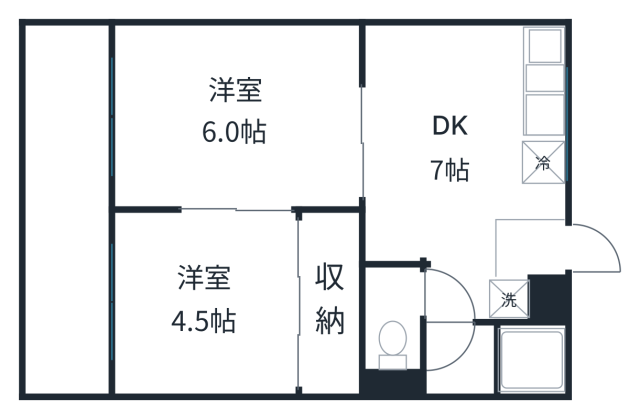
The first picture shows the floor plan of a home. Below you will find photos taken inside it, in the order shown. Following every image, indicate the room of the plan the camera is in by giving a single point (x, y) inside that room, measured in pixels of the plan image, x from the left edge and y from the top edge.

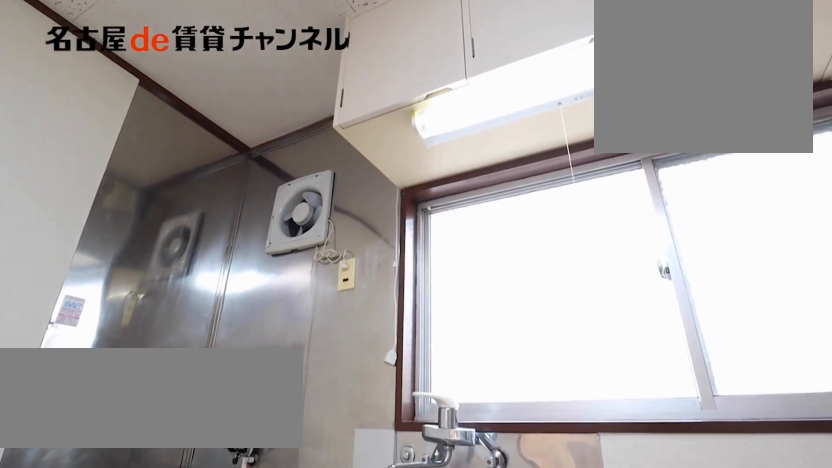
(541, 107)
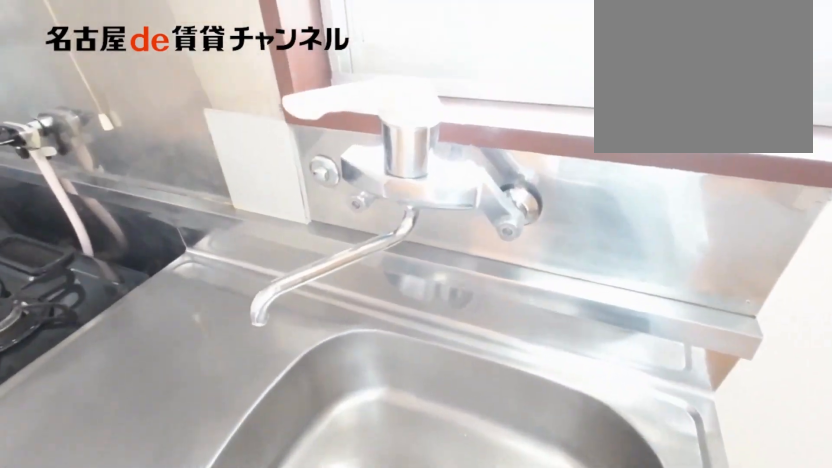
(541, 107)
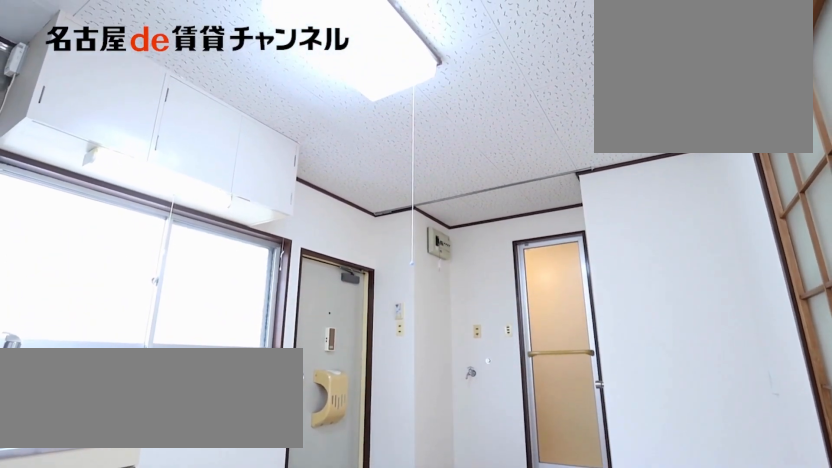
(474, 167)
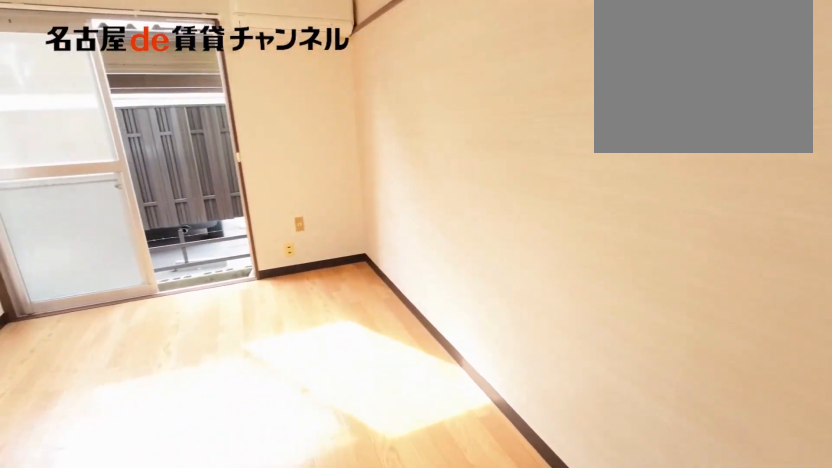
(236, 117)
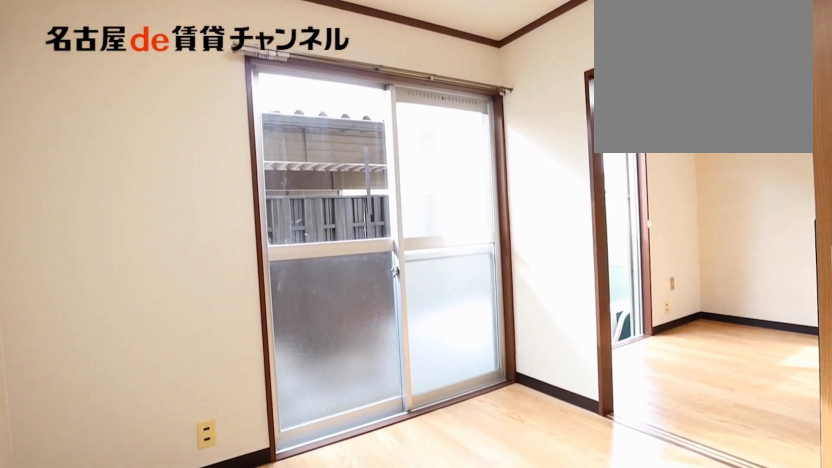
(207, 305)
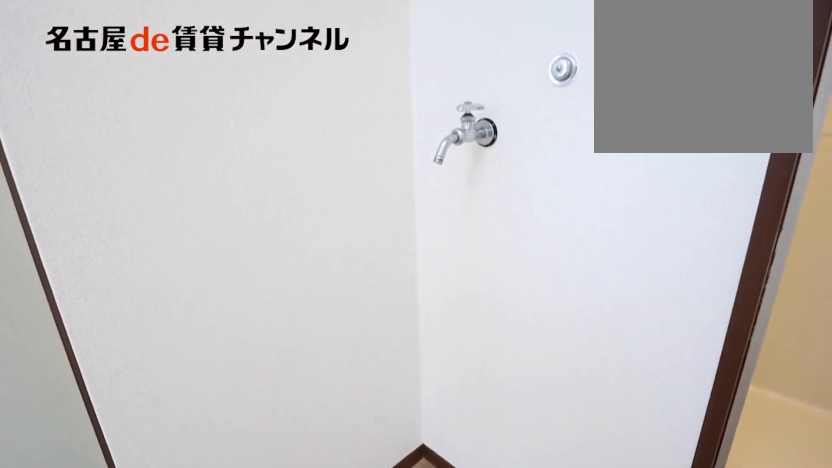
(508, 299)
